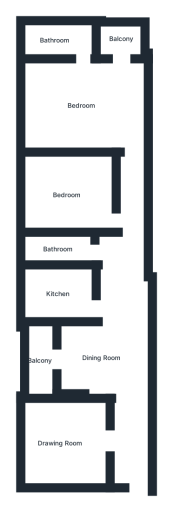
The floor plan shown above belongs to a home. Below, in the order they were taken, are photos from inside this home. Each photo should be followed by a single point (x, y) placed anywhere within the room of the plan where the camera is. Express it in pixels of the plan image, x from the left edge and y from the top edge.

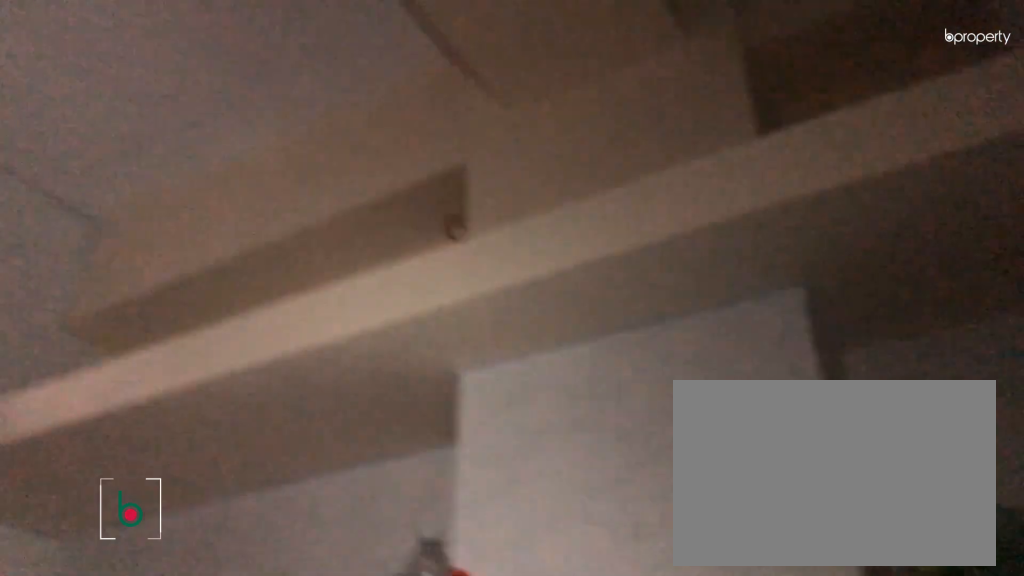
(56, 295)
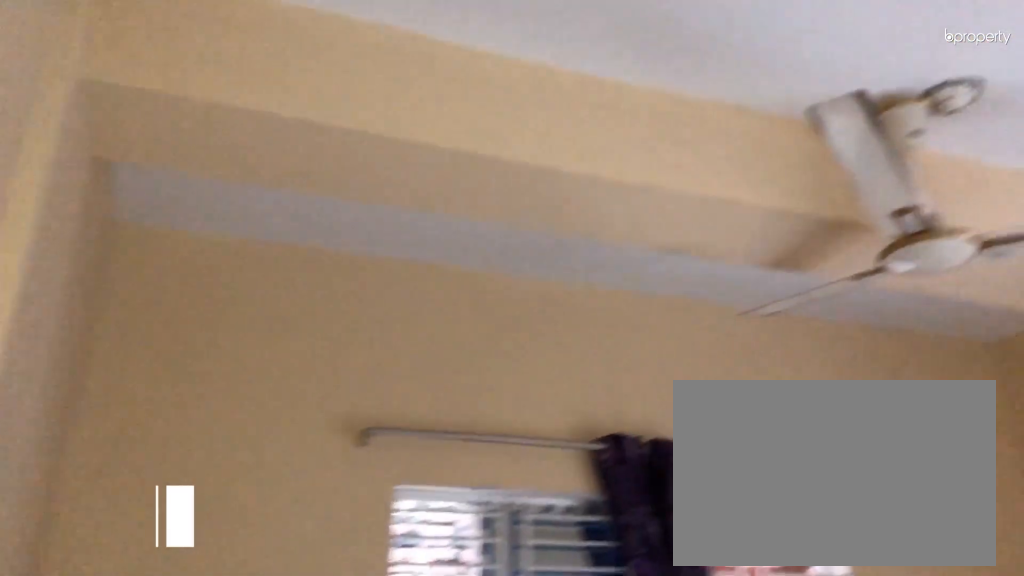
(78, 104)
